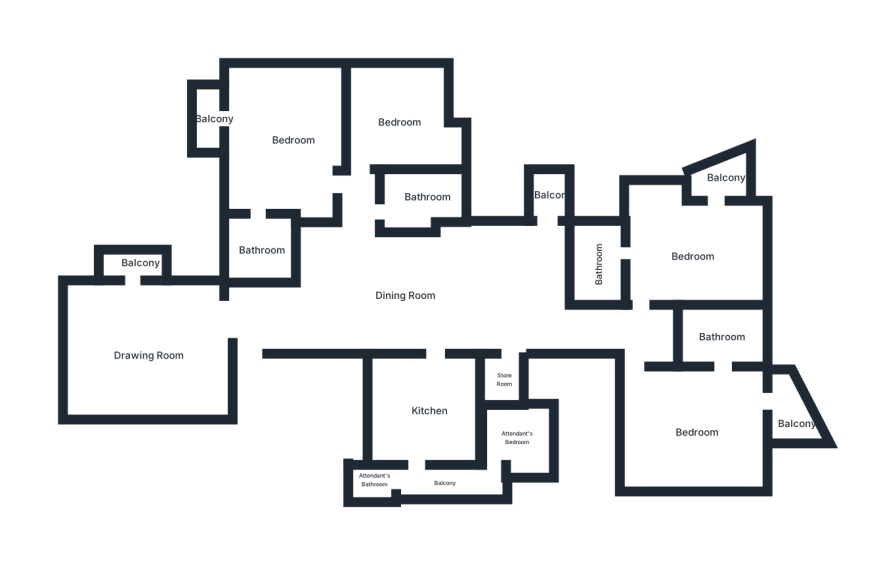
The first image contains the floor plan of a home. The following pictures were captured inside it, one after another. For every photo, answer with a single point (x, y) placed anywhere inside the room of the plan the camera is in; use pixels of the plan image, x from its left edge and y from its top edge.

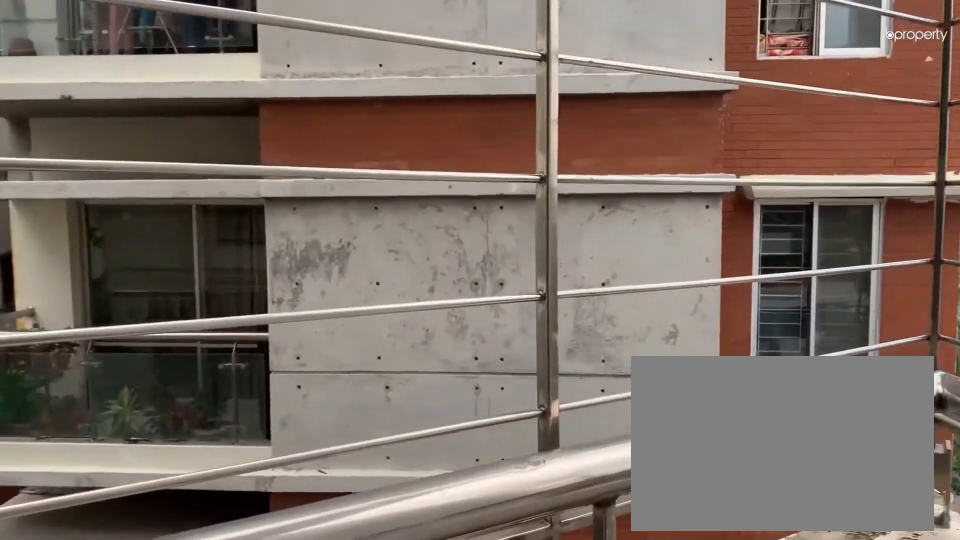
(795, 422)
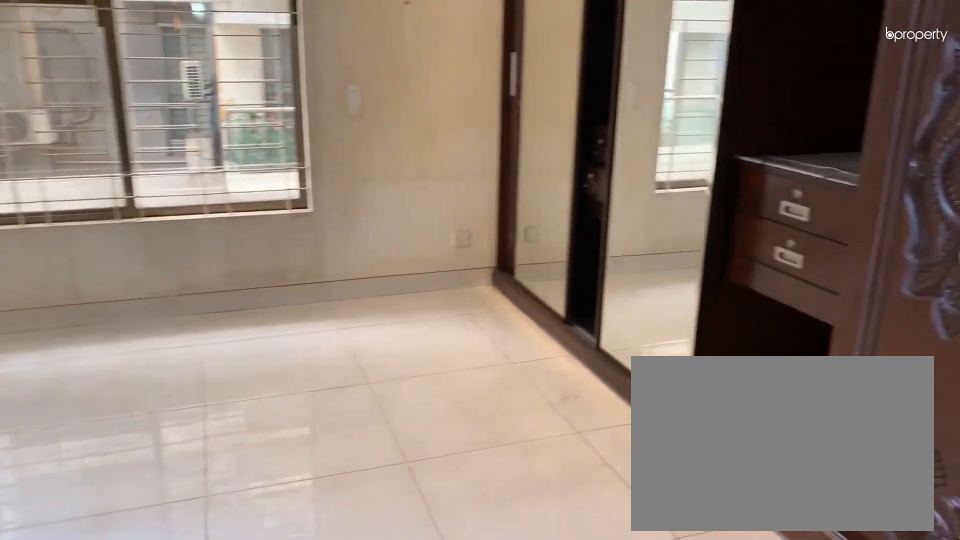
(694, 250)
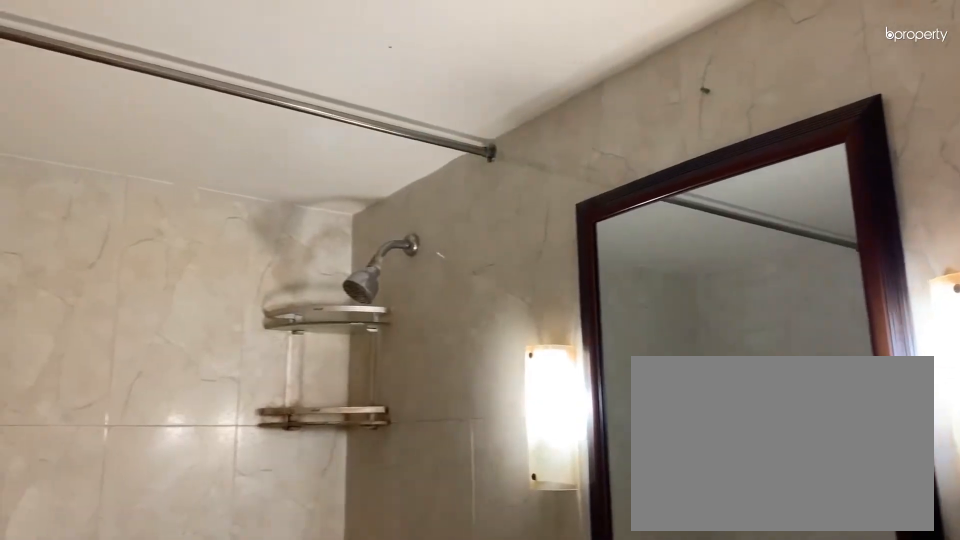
(599, 264)
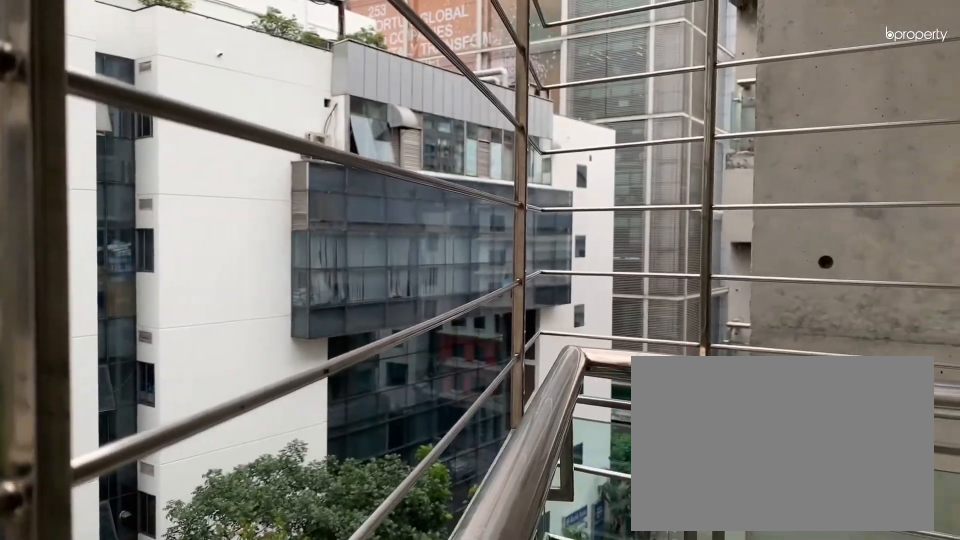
(730, 178)
